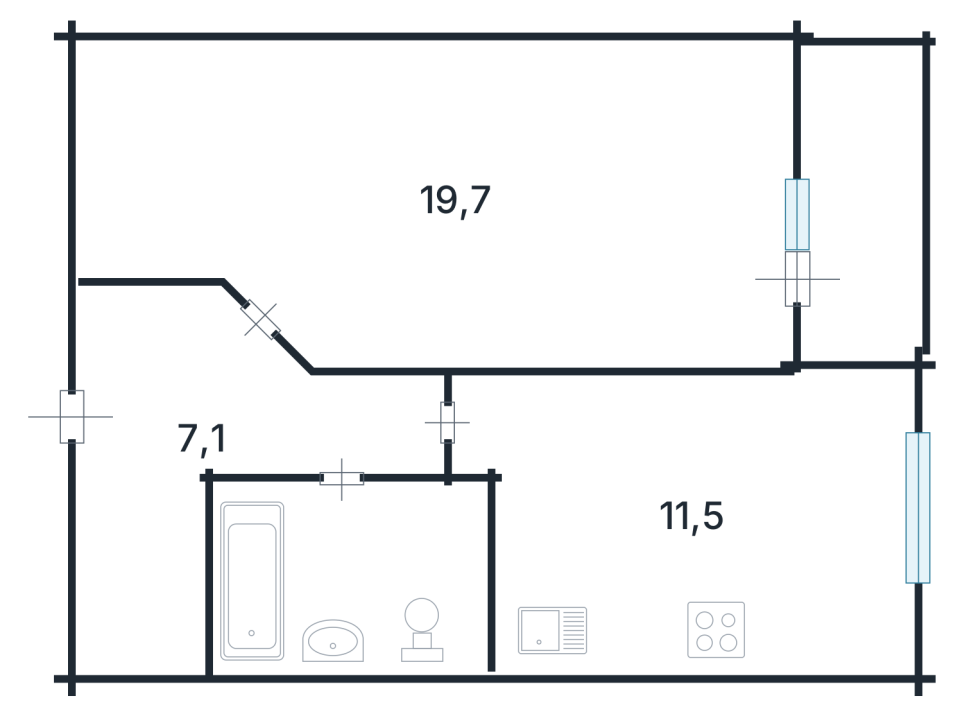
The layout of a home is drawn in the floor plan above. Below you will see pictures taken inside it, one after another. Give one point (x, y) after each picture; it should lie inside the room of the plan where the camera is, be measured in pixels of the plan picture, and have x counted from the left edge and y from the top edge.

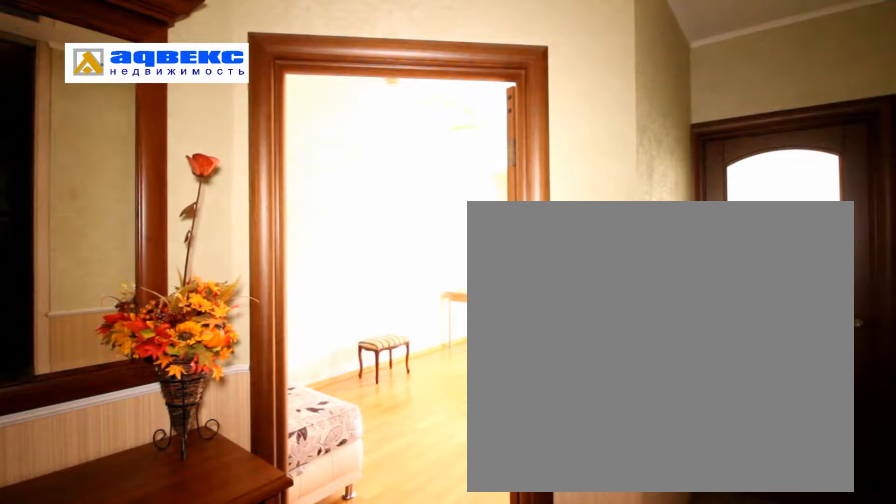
(282, 460)
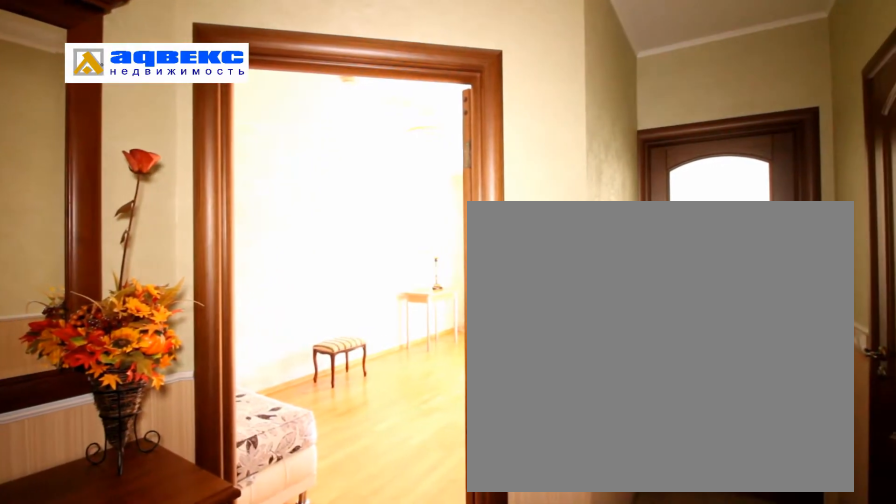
(282, 460)
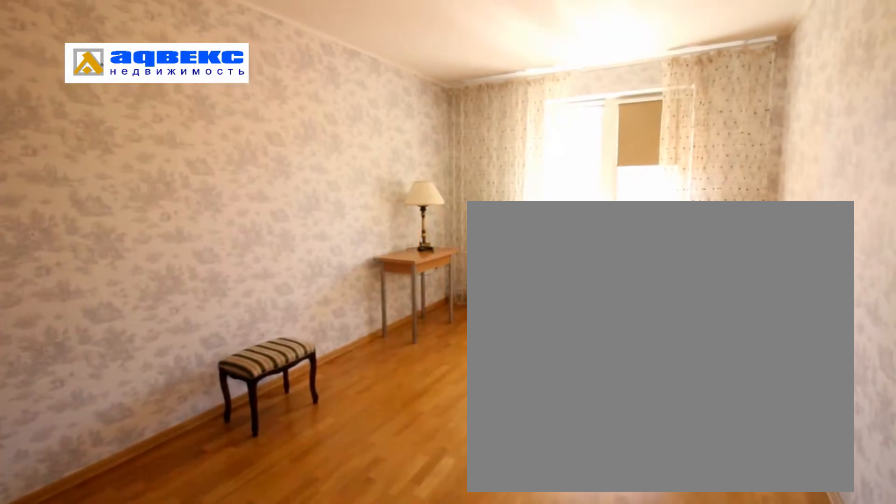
(520, 244)
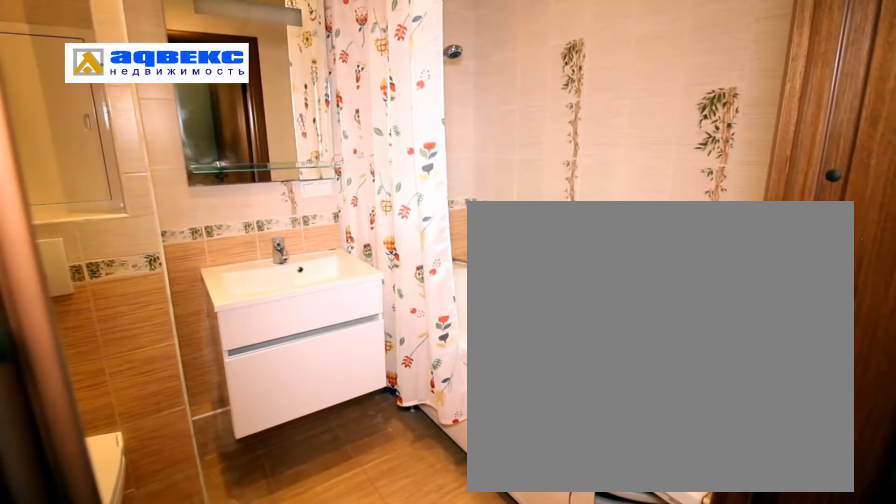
(342, 633)
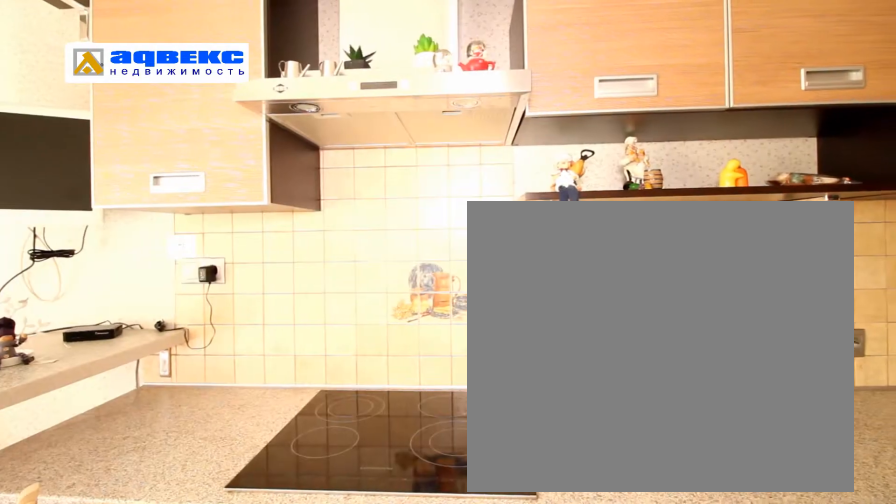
(629, 556)
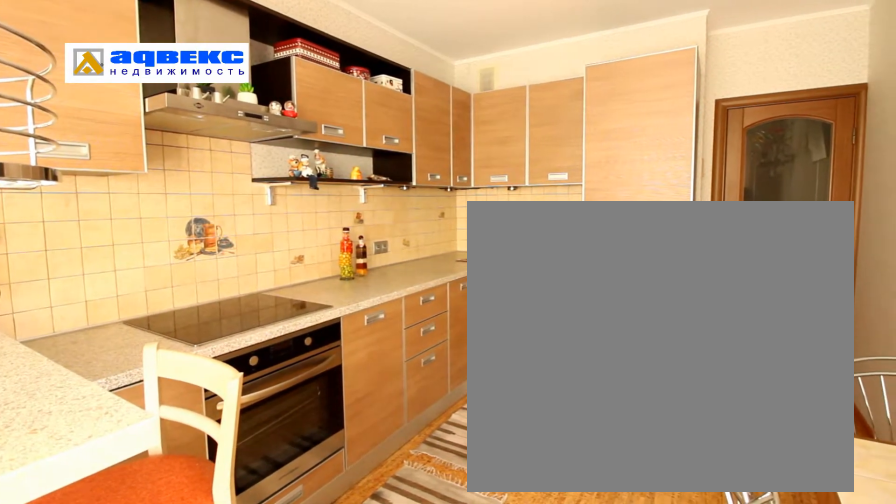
(629, 556)
